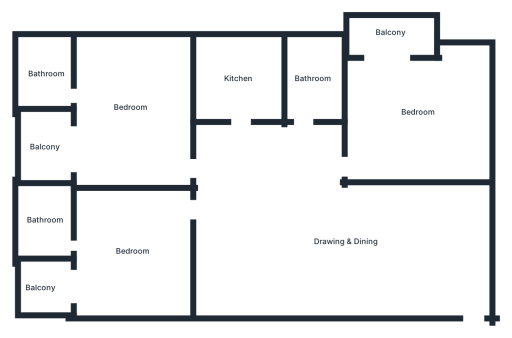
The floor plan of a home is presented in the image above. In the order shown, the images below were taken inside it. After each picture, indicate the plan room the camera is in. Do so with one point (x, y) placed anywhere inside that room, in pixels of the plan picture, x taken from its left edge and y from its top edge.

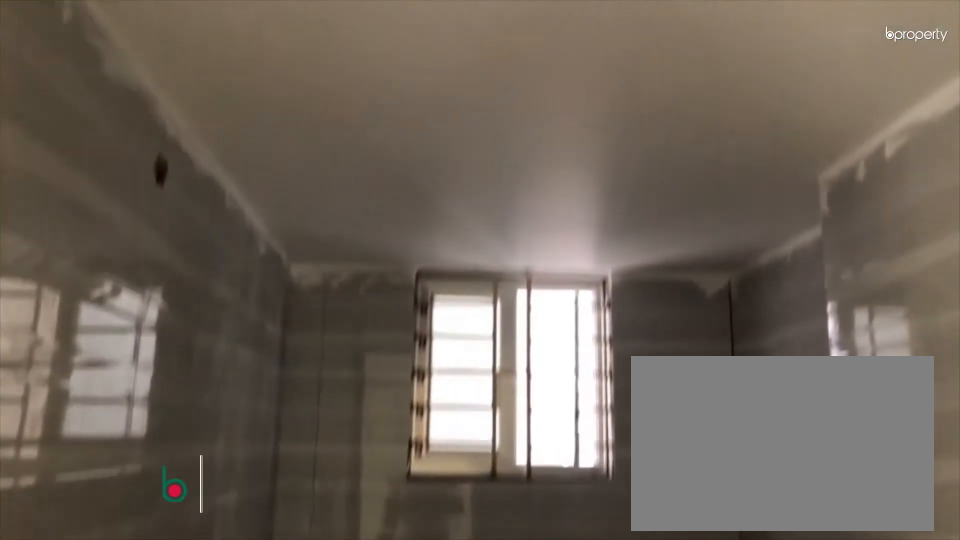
(313, 79)
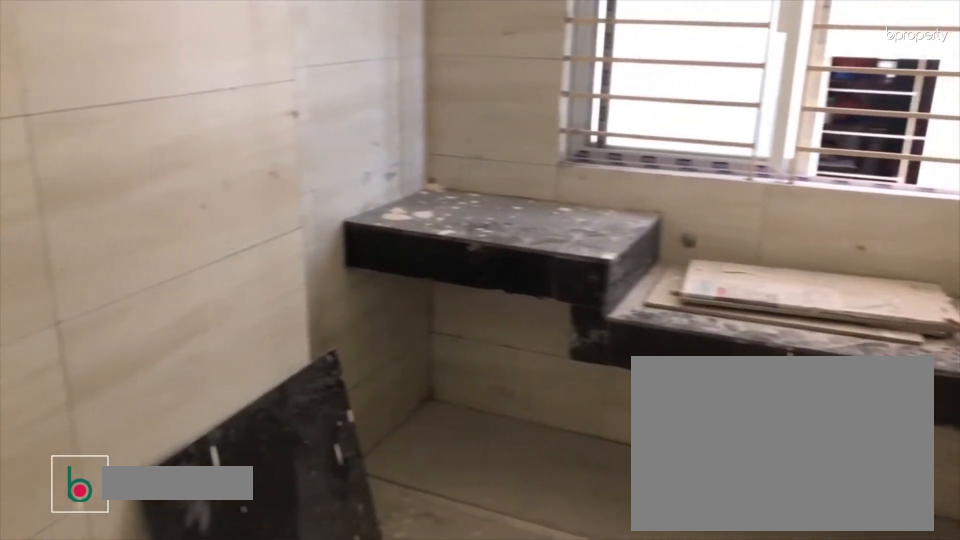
(239, 79)
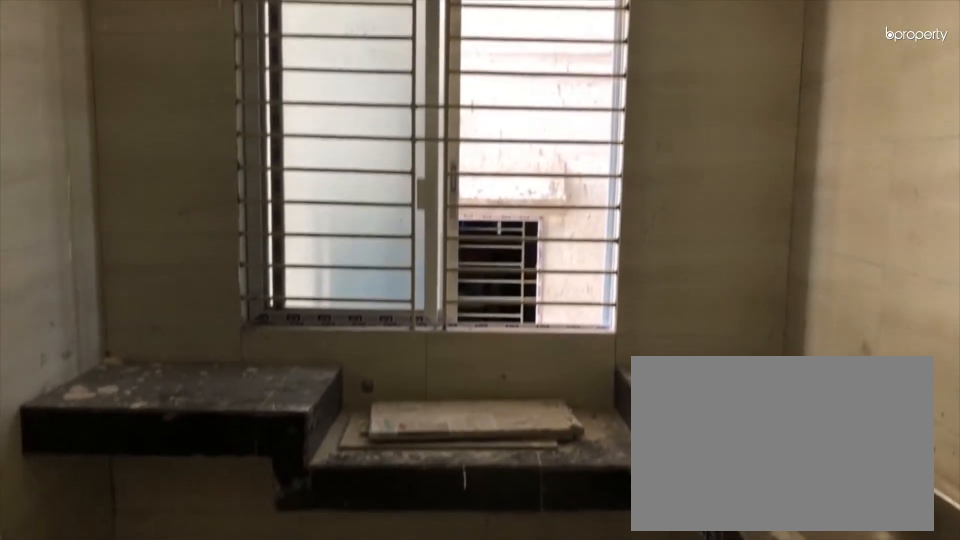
(239, 79)
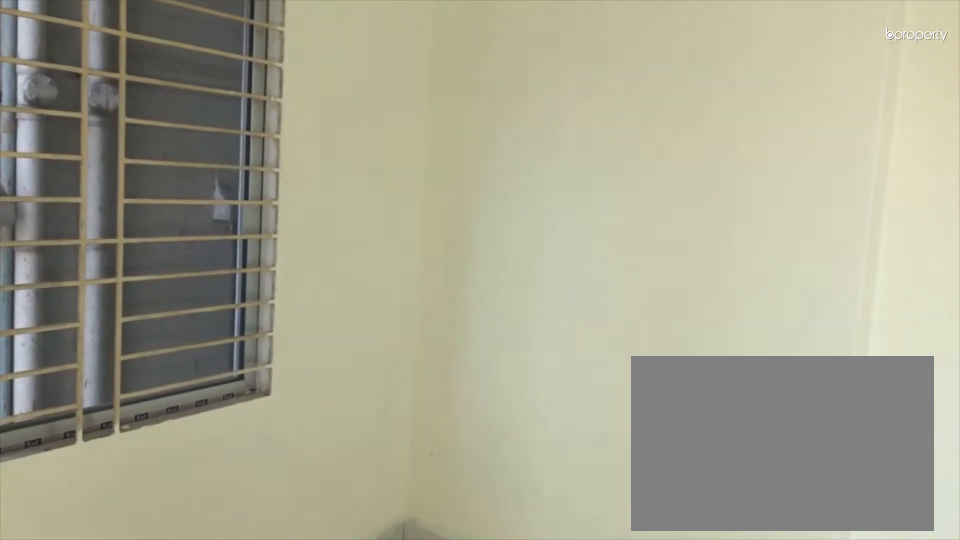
(131, 108)
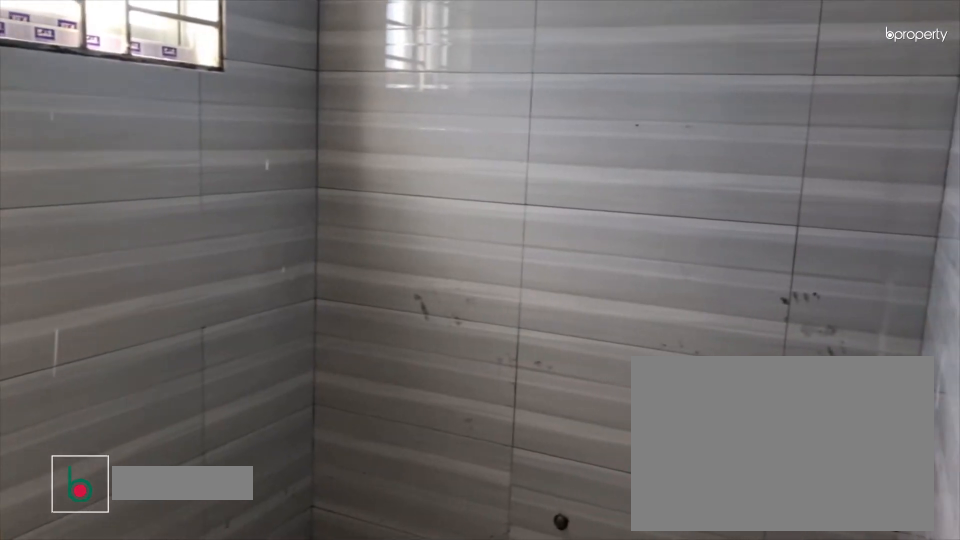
(48, 72)
